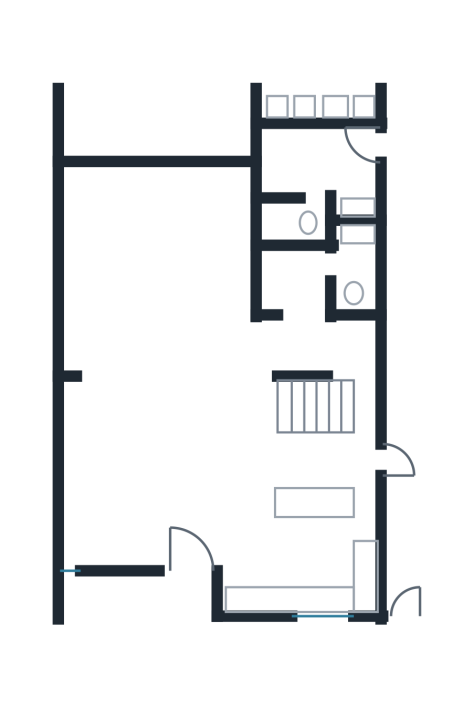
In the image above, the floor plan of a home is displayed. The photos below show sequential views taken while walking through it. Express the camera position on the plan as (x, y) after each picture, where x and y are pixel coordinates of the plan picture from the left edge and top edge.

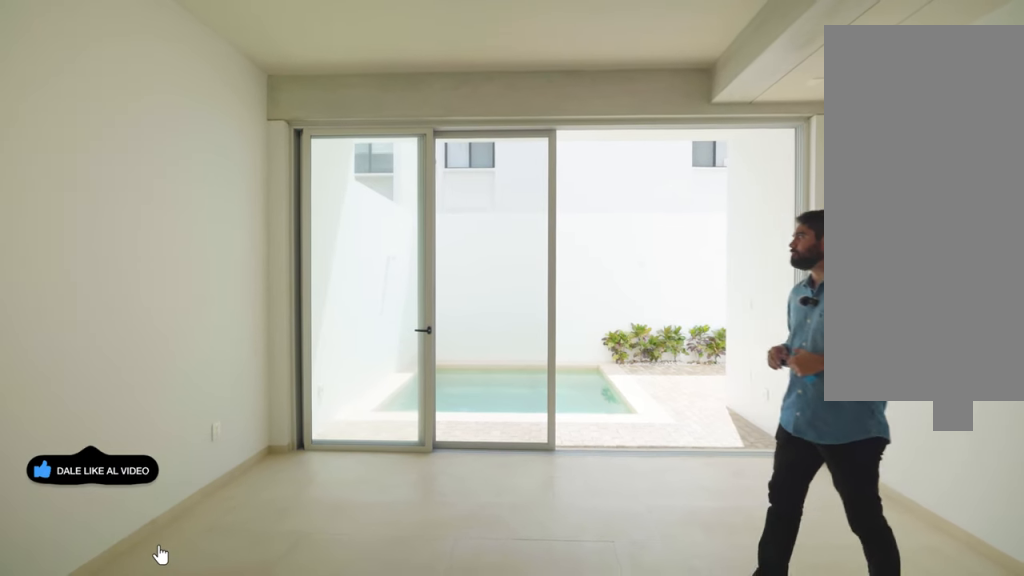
(154, 296)
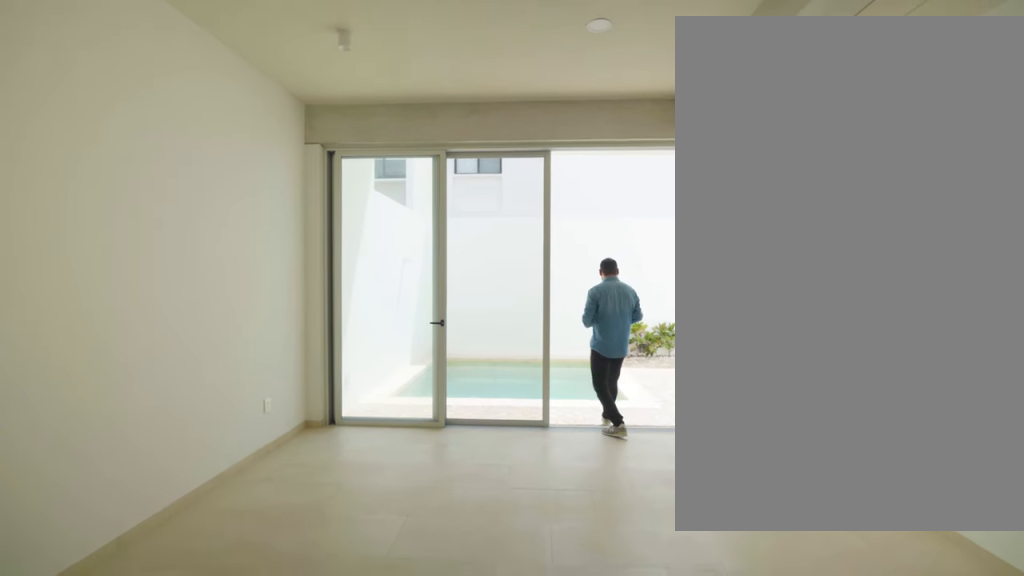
(154, 292)
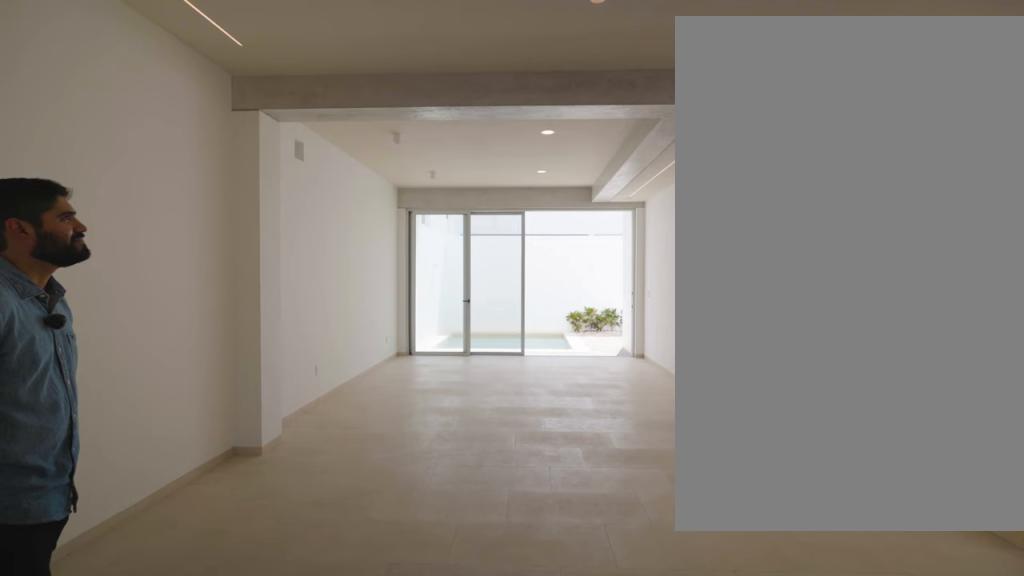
(156, 464)
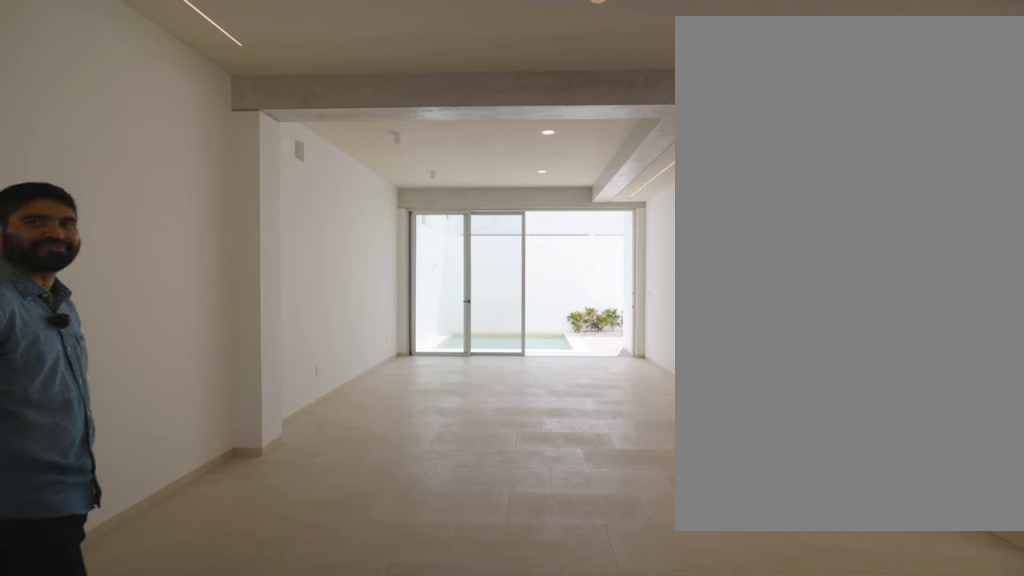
(156, 464)
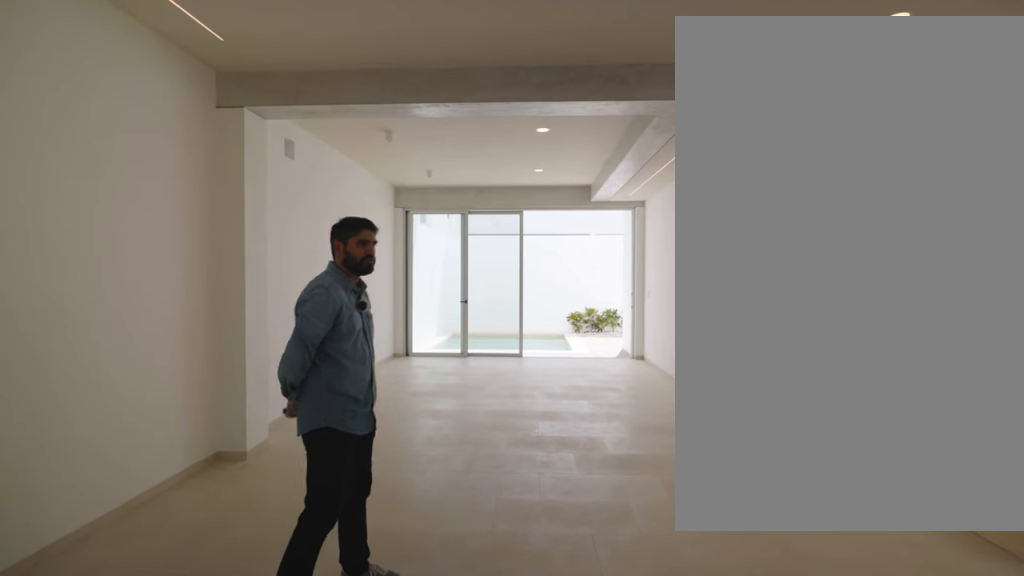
(156, 465)
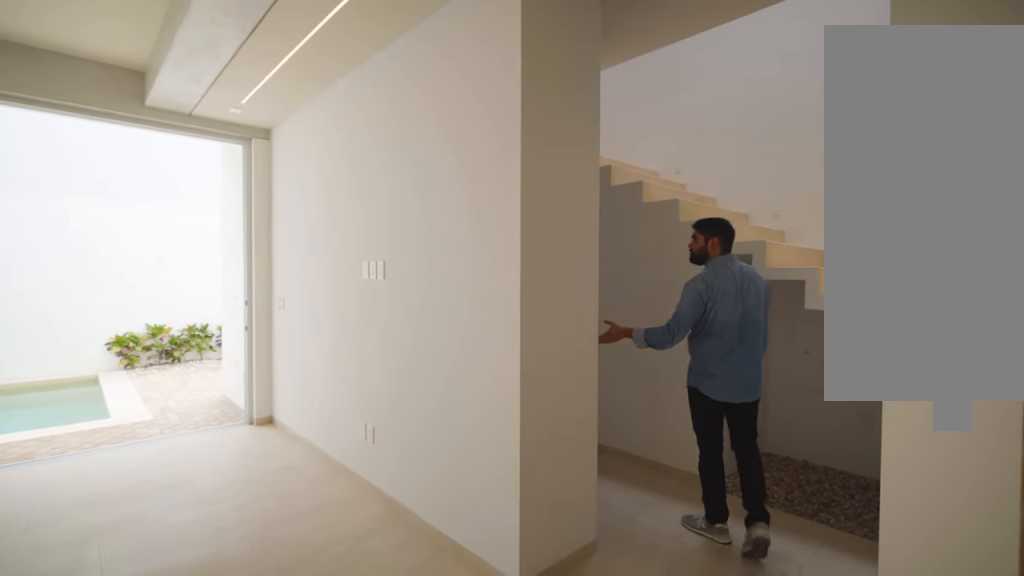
(248, 375)
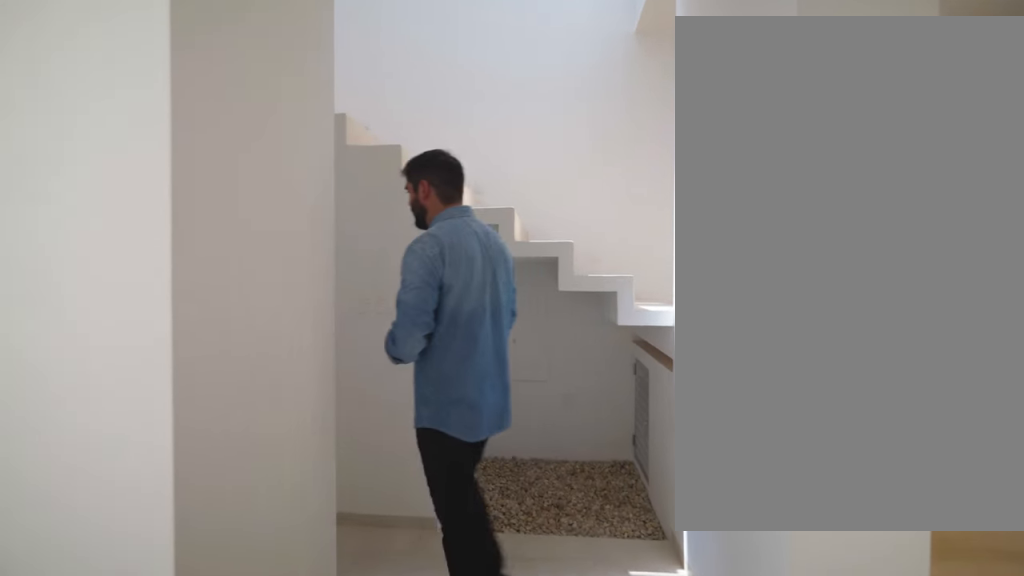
(245, 368)
